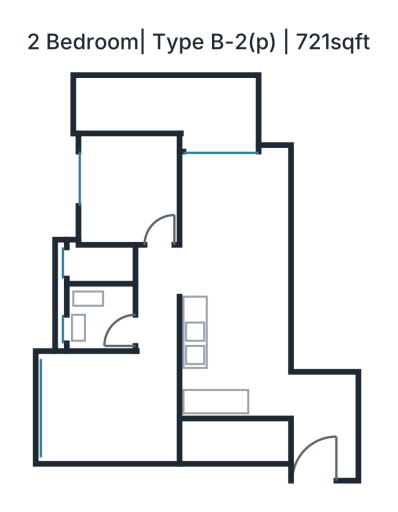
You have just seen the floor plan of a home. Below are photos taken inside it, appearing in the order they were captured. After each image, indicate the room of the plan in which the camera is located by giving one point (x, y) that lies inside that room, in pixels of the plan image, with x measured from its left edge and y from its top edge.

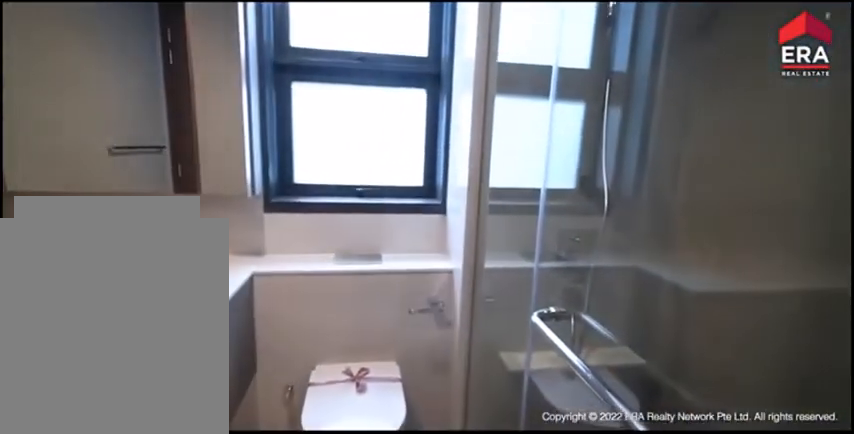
(94, 301)
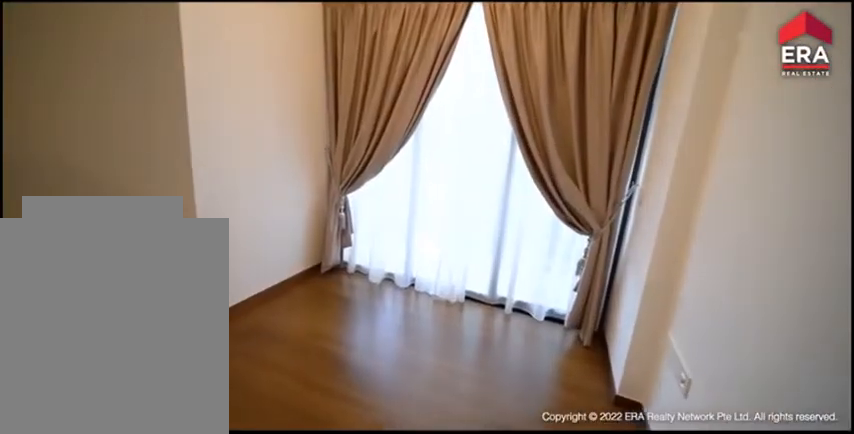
(127, 193)
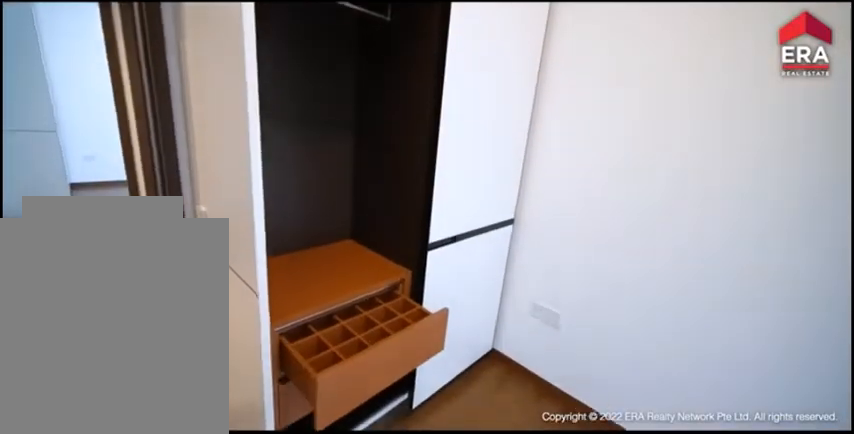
(127, 192)
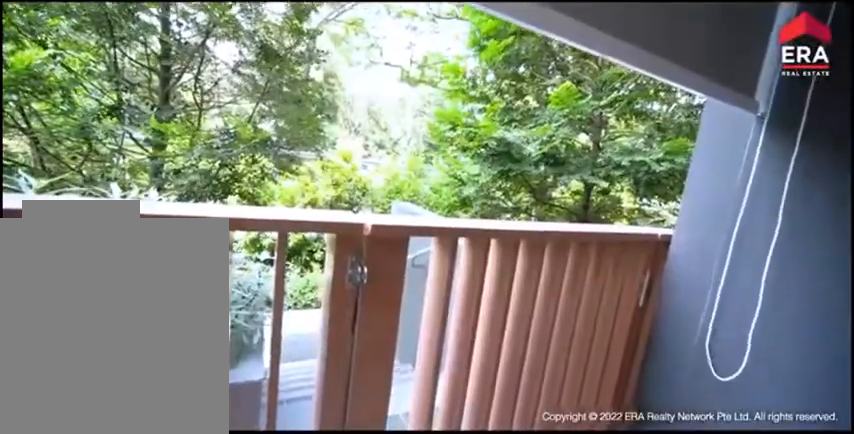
(171, 111)
